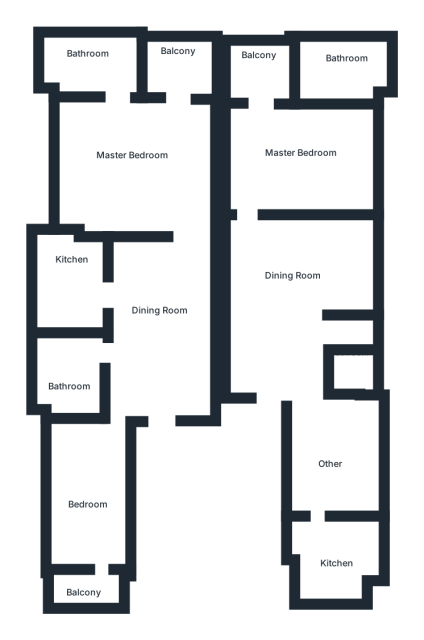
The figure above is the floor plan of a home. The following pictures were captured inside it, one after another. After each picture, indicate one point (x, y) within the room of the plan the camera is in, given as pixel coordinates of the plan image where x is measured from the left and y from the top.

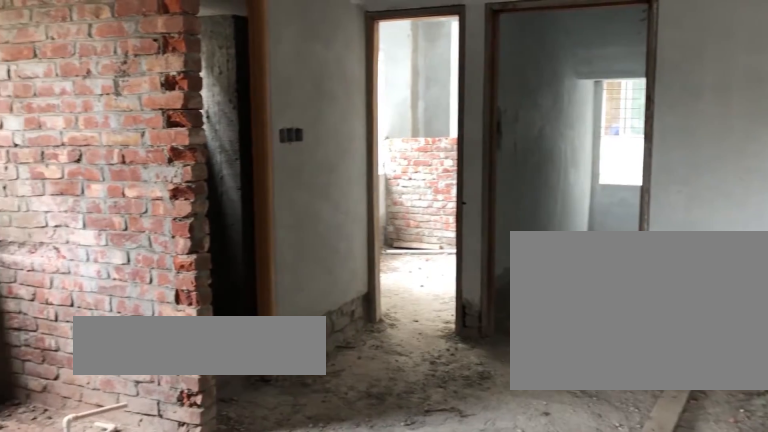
(276, 290)
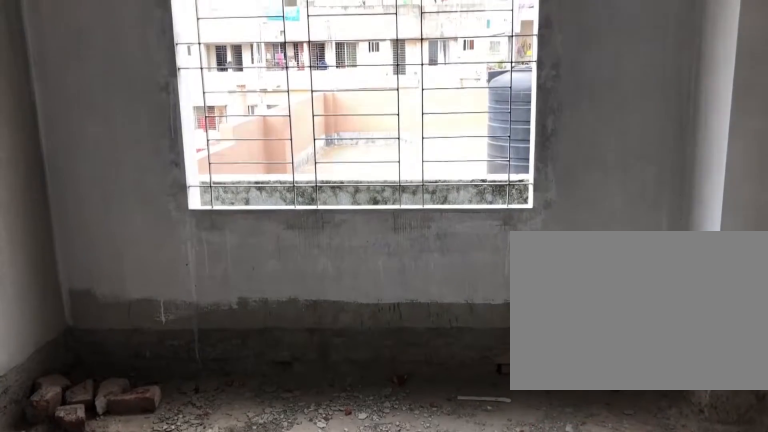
(284, 155)
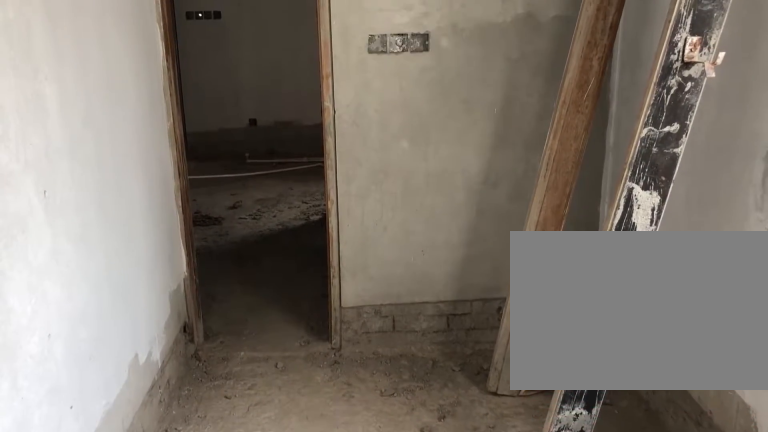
(339, 452)
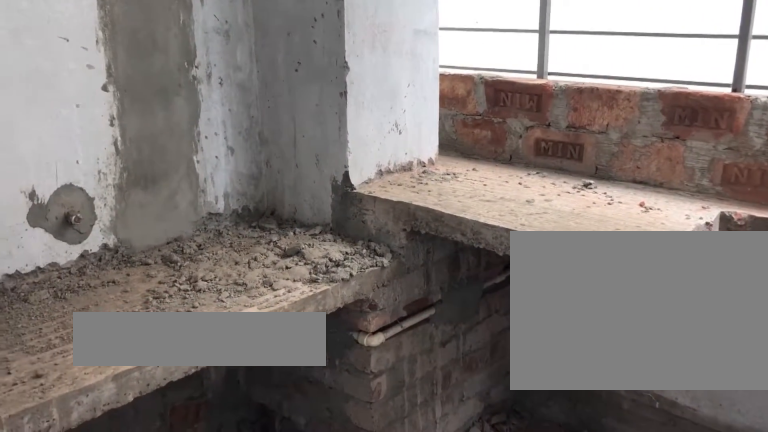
(335, 558)
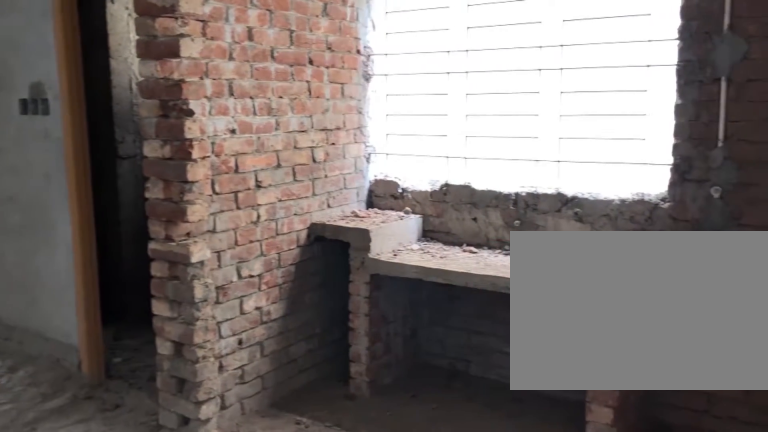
(145, 301)
